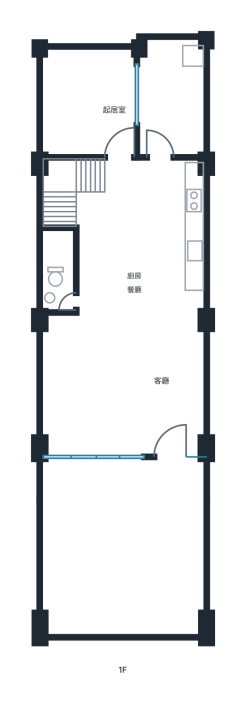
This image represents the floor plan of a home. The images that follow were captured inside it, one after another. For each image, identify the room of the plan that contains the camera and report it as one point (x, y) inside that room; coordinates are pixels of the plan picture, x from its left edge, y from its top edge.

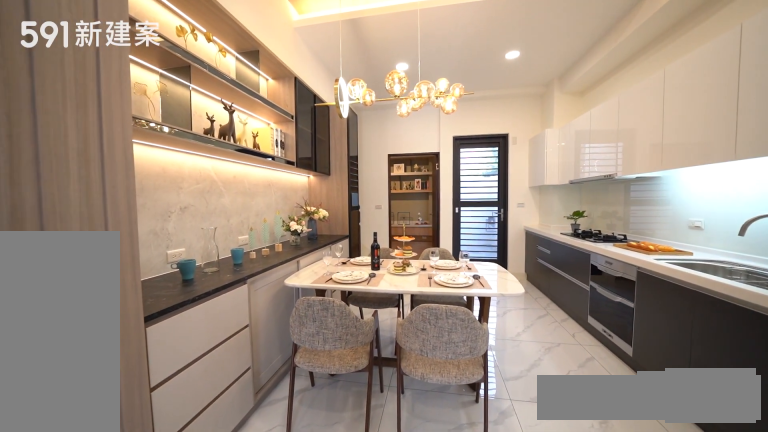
(123, 251)
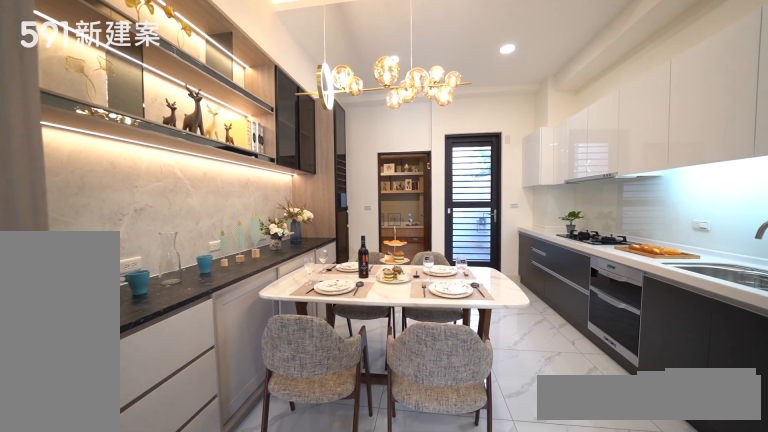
(123, 251)
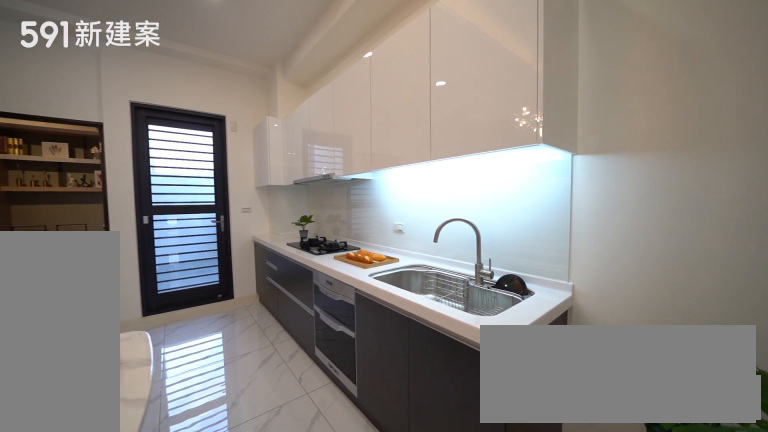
(178, 231)
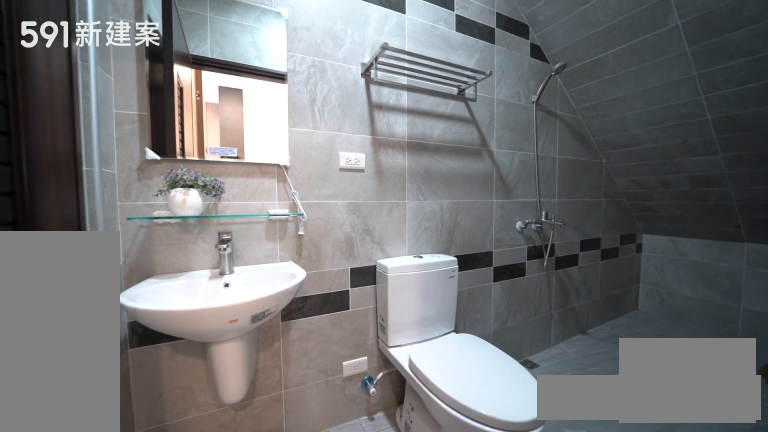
(56, 270)
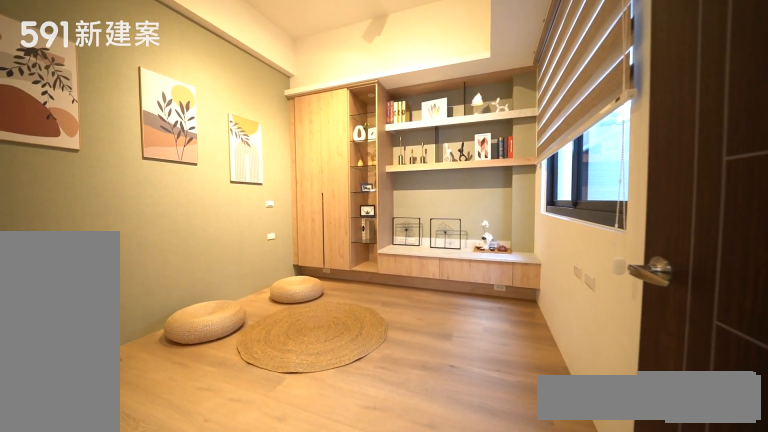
(85, 98)
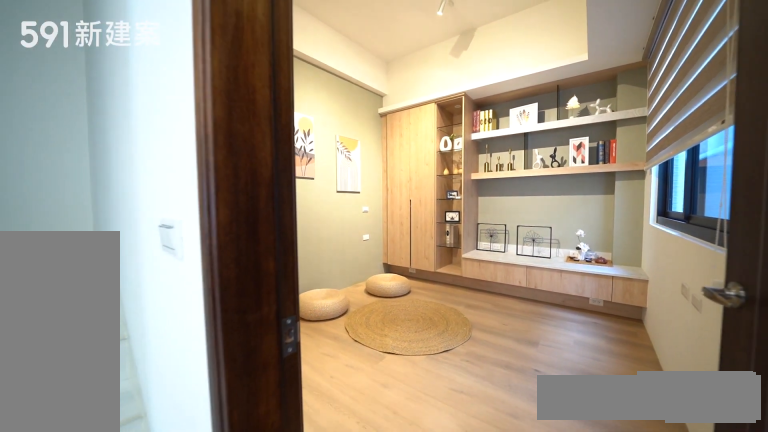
(85, 98)
